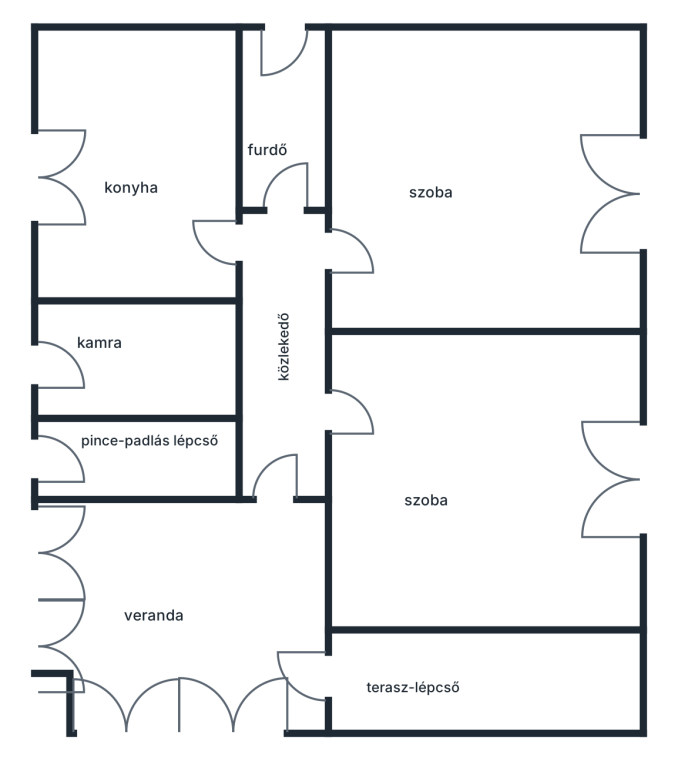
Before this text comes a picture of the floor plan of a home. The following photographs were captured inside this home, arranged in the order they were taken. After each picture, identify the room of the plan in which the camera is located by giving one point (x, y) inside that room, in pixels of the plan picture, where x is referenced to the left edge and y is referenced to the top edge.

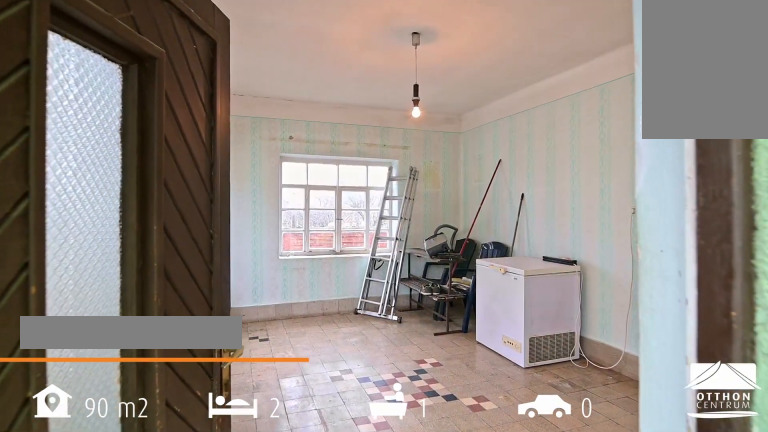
(233, 605)
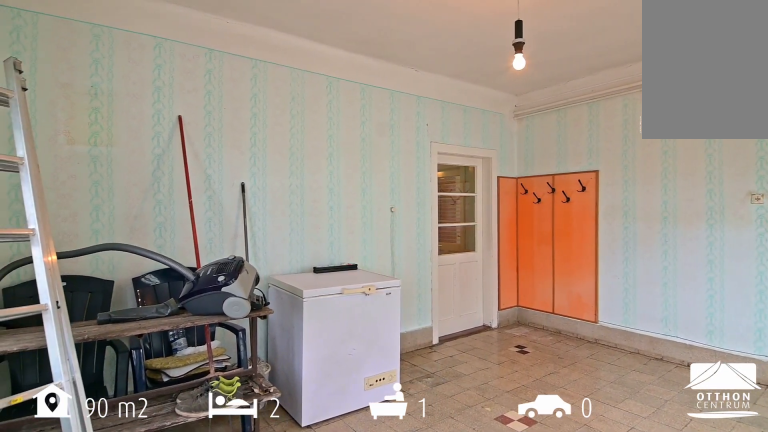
(233, 604)
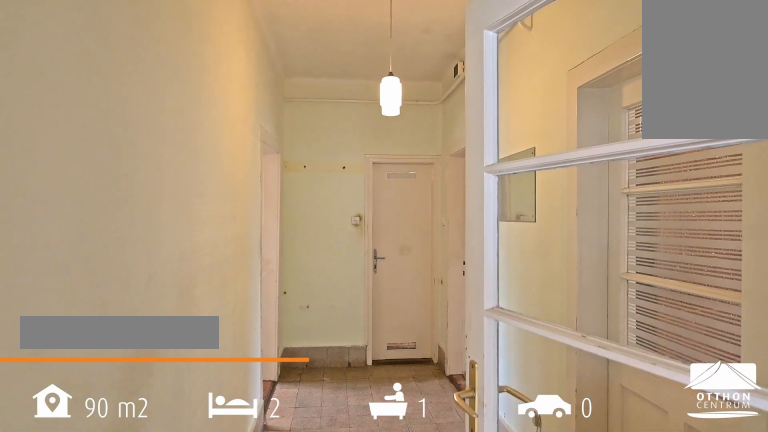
(277, 406)
